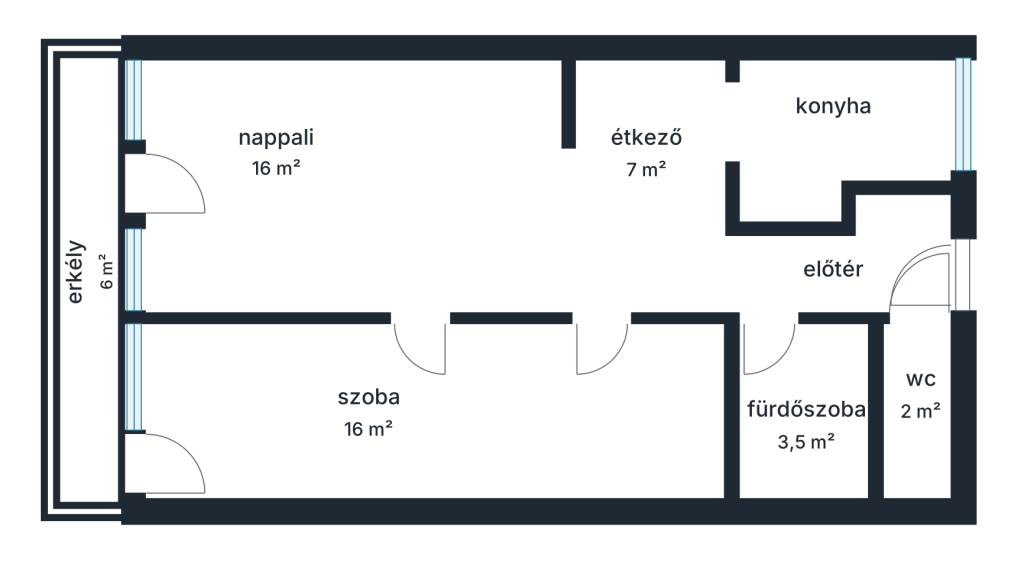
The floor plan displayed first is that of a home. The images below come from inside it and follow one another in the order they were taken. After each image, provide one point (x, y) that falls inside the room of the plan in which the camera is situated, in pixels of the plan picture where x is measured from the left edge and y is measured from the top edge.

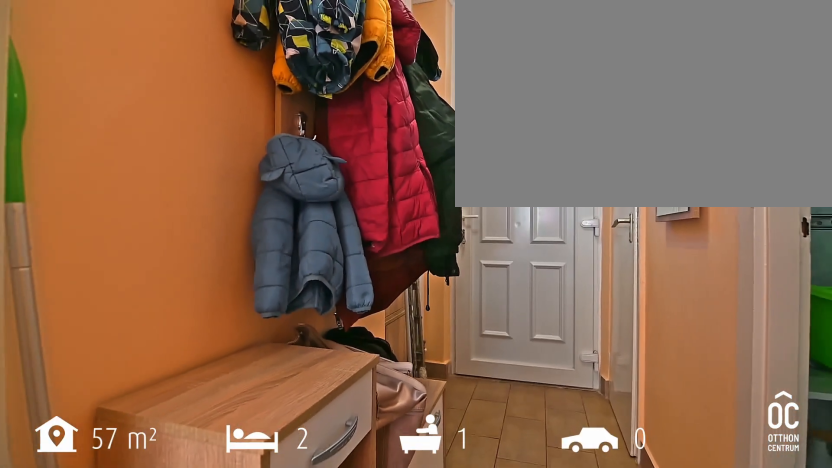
(831, 269)
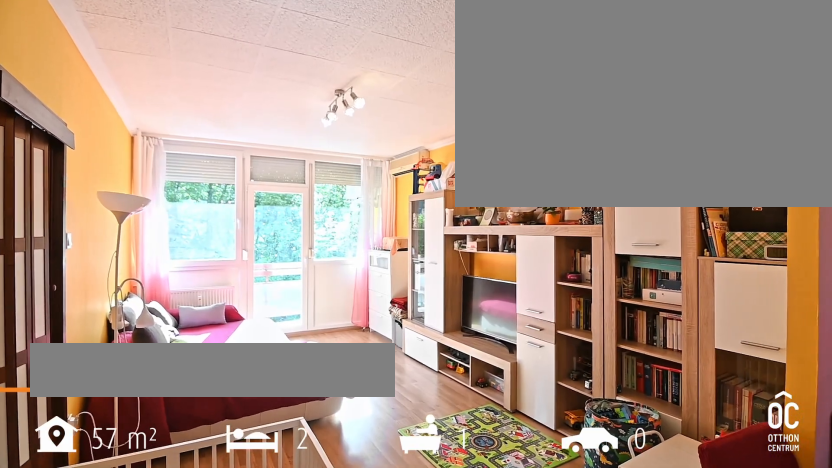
(380, 193)
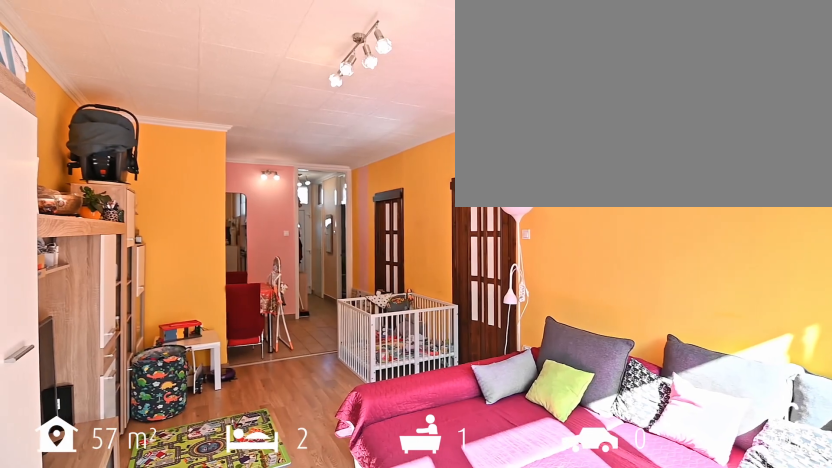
(380, 193)
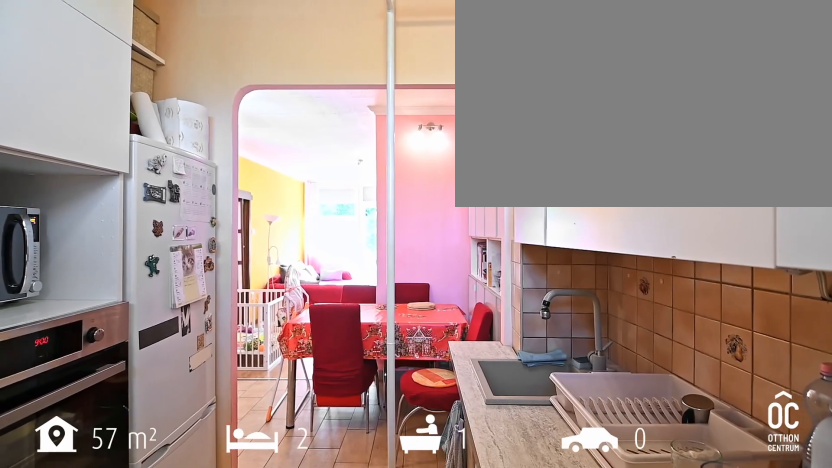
(836, 127)
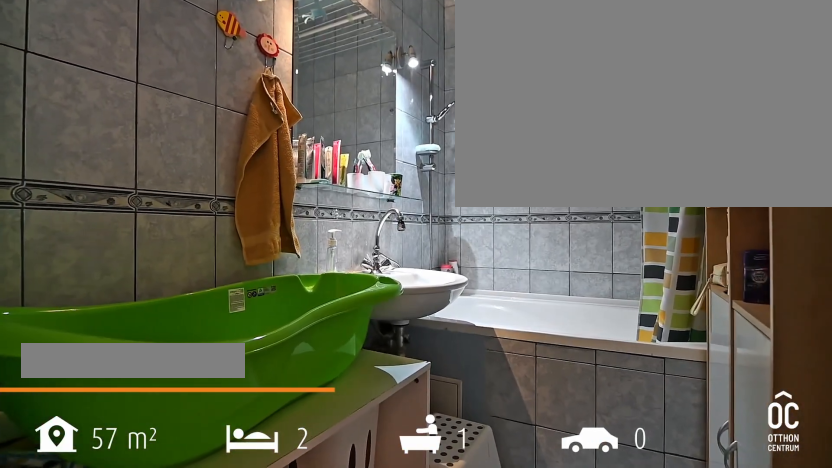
(802, 415)
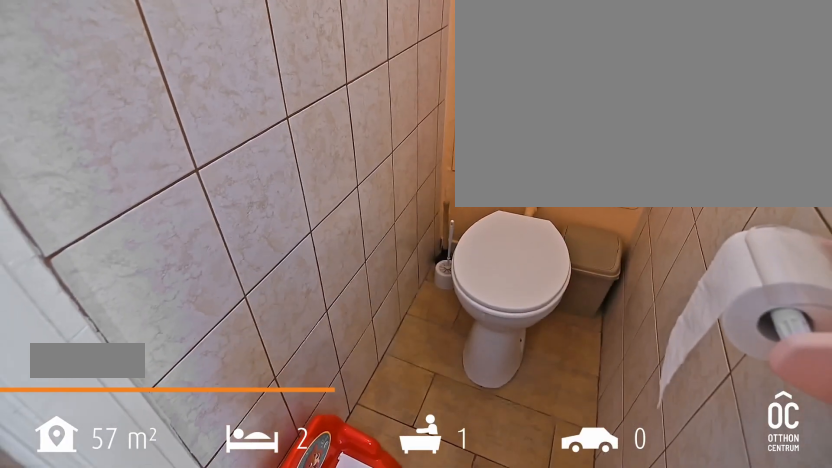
(916, 410)
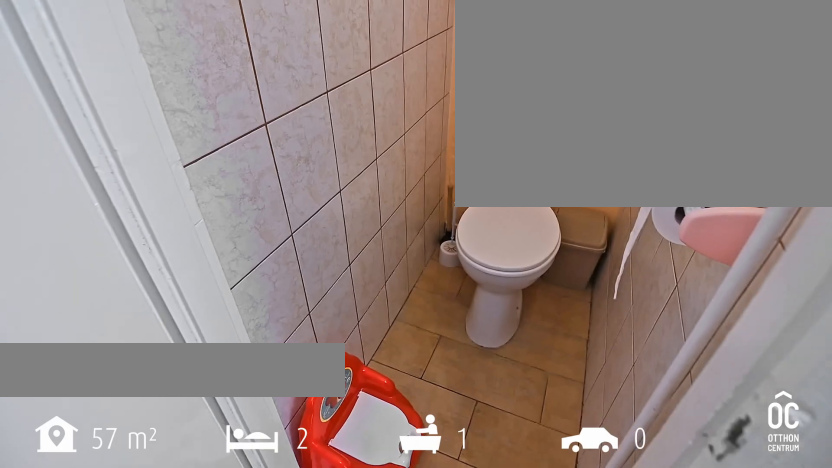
(914, 410)
